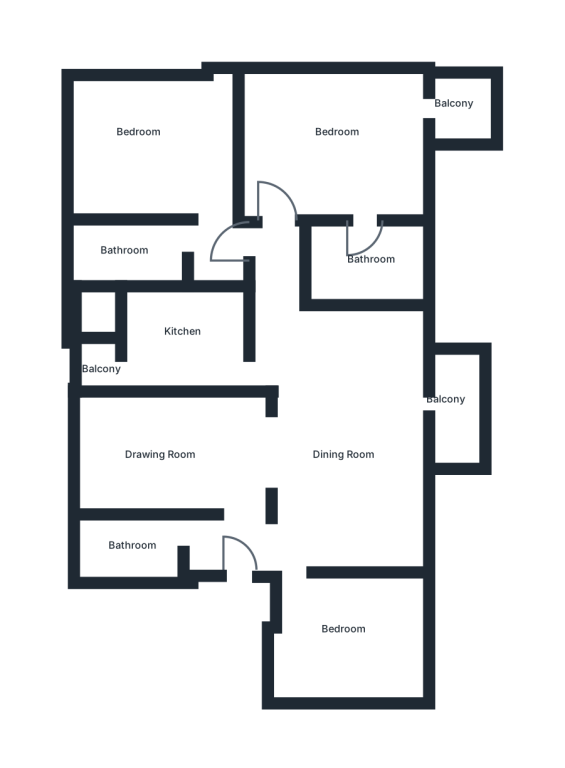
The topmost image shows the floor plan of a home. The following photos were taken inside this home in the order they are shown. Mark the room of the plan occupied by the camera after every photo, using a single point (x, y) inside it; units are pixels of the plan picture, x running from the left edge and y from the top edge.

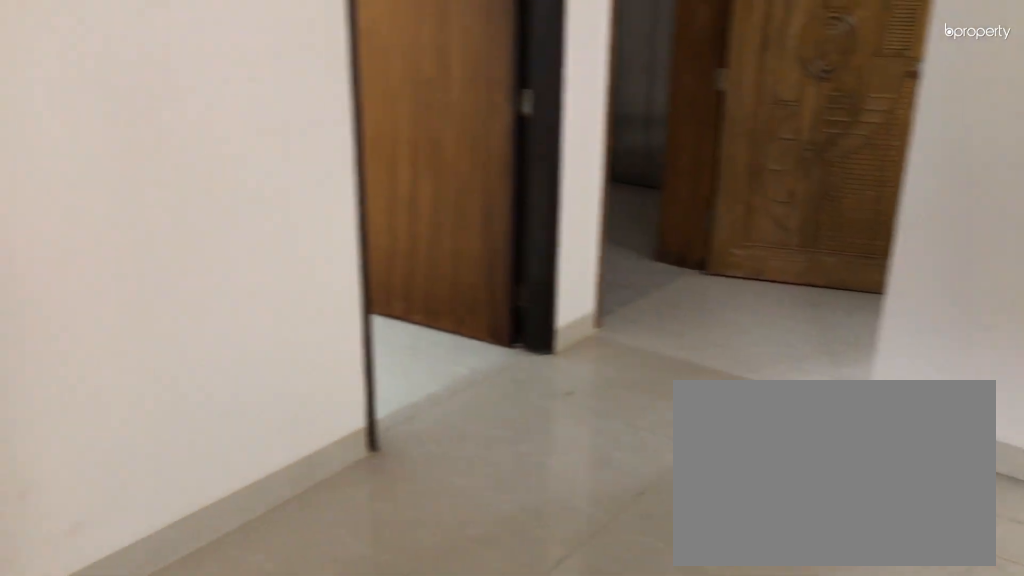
(360, 474)
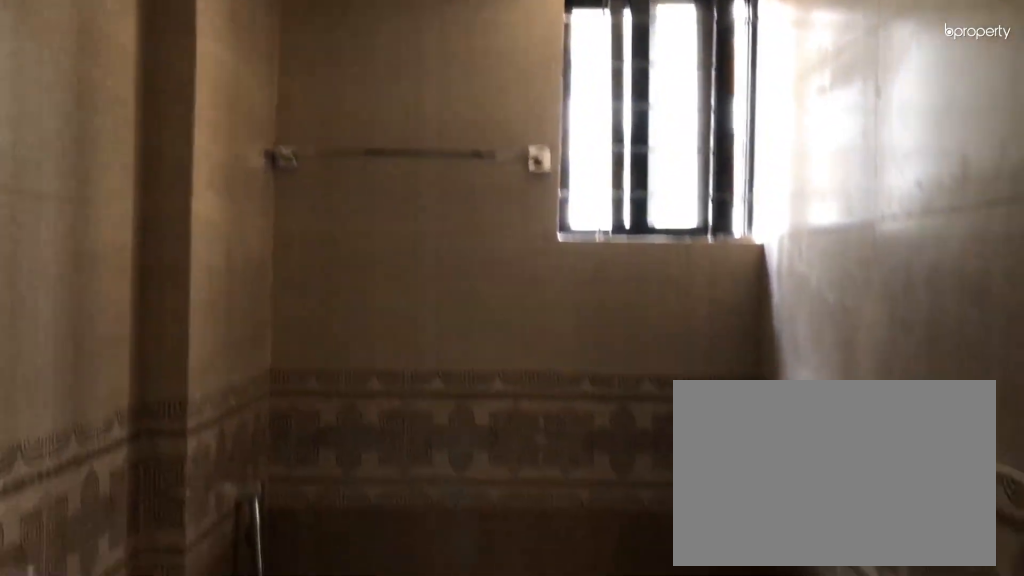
(125, 547)
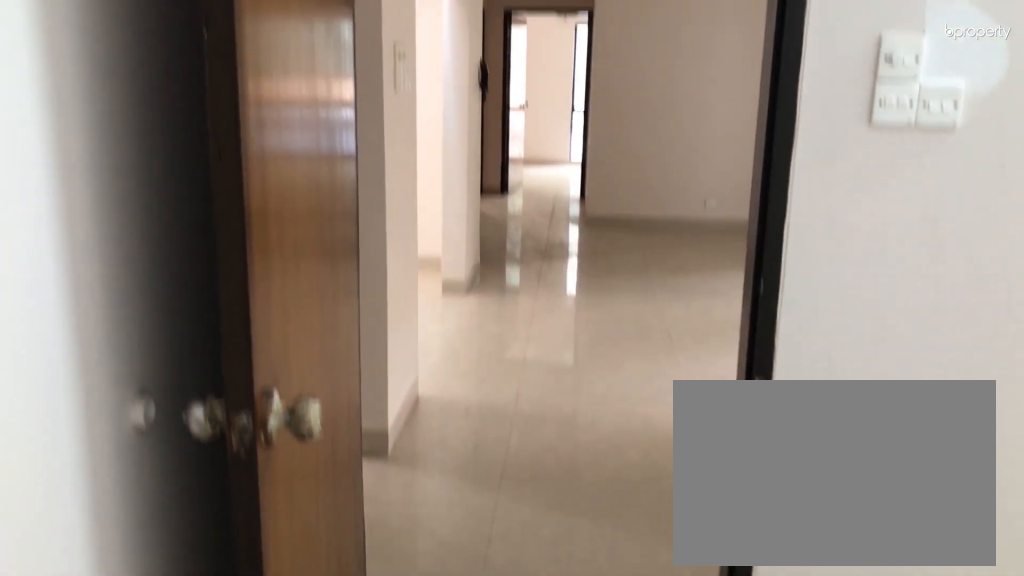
(327, 642)
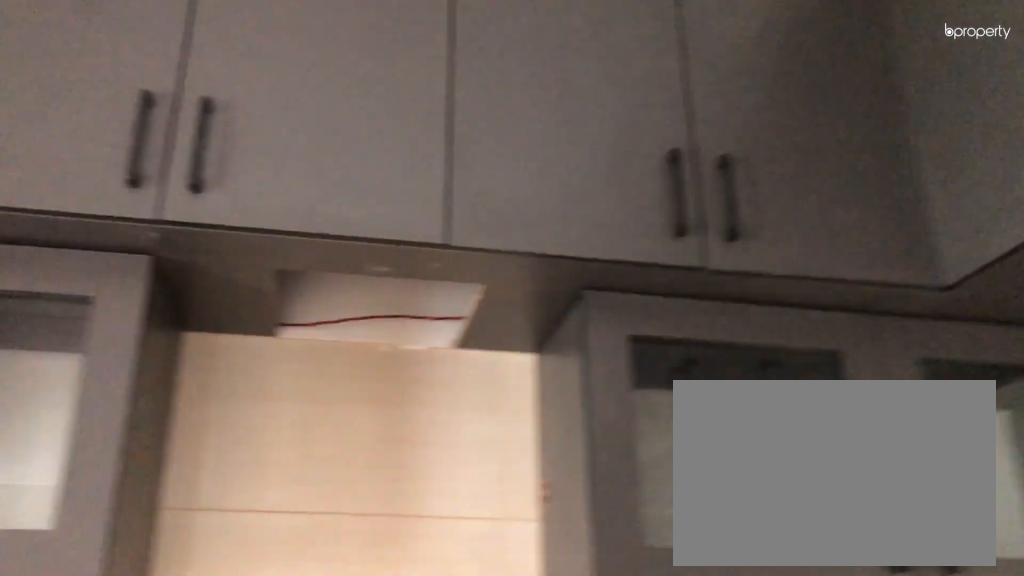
(200, 351)
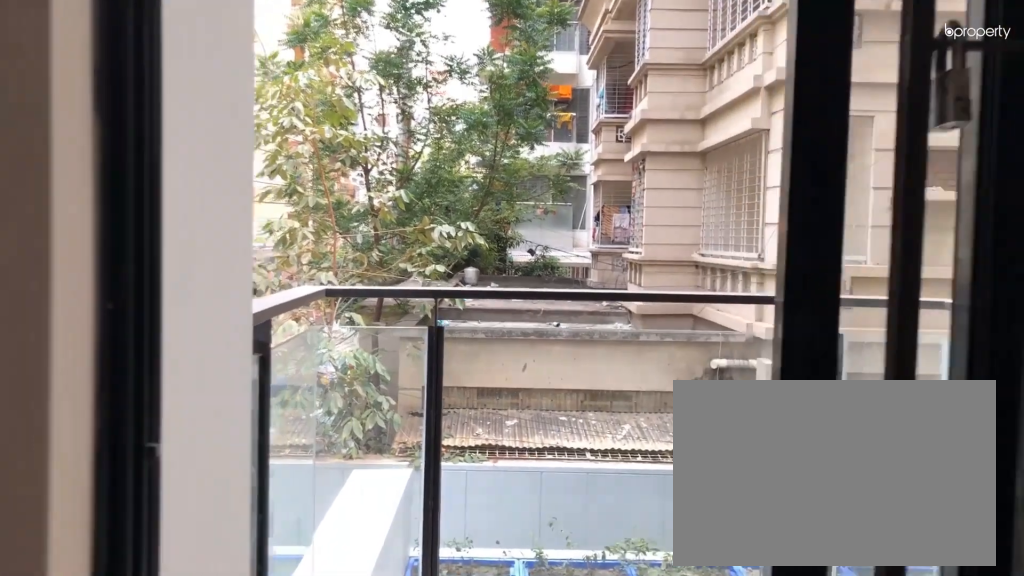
(458, 111)
